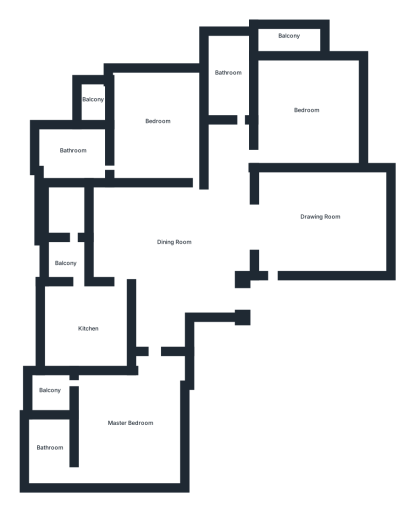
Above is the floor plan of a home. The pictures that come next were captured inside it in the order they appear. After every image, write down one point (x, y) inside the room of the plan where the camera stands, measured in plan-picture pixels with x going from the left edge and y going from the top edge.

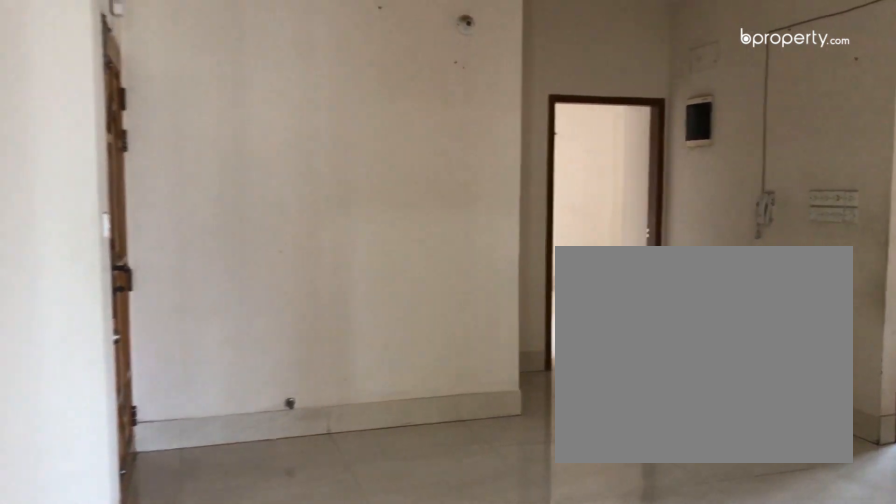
(178, 242)
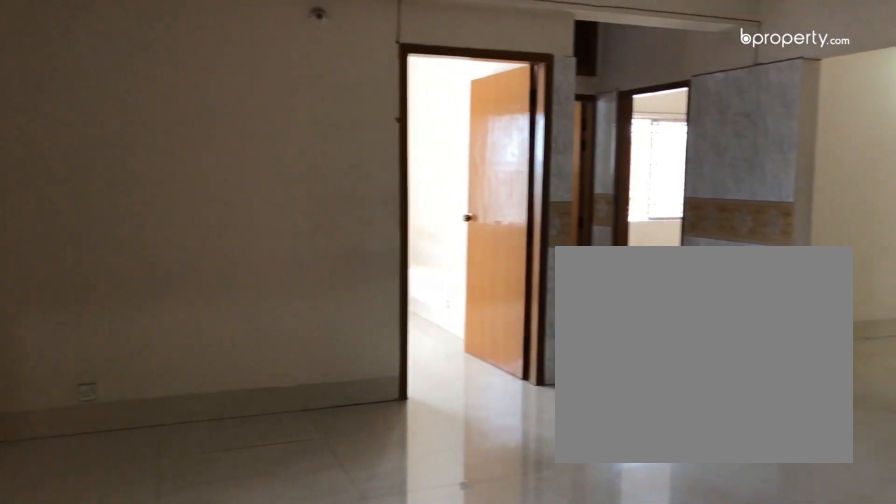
(178, 242)
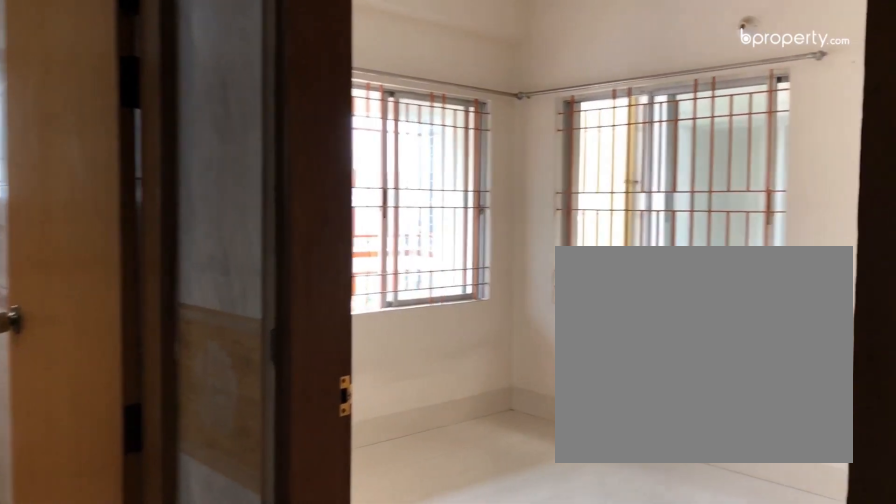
(306, 113)
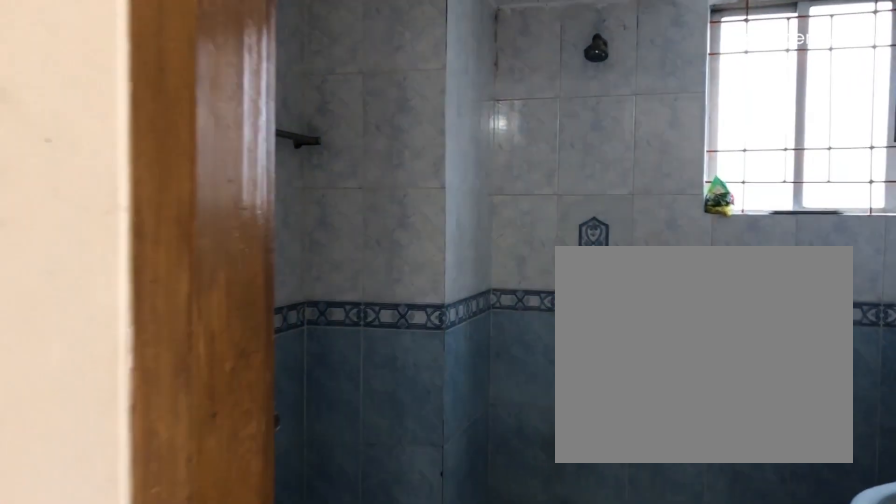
(73, 155)
